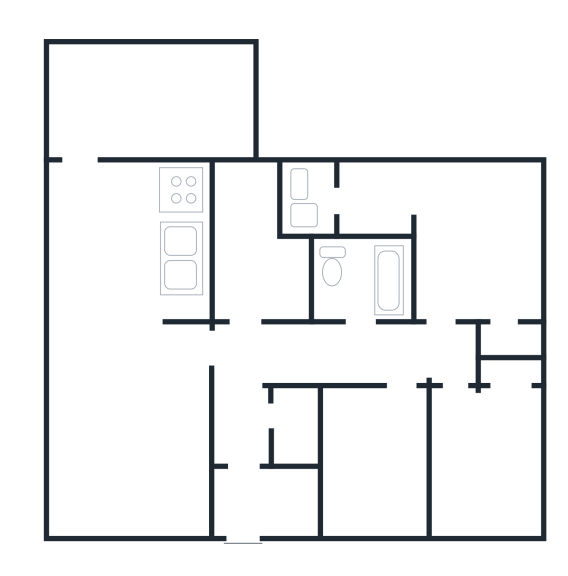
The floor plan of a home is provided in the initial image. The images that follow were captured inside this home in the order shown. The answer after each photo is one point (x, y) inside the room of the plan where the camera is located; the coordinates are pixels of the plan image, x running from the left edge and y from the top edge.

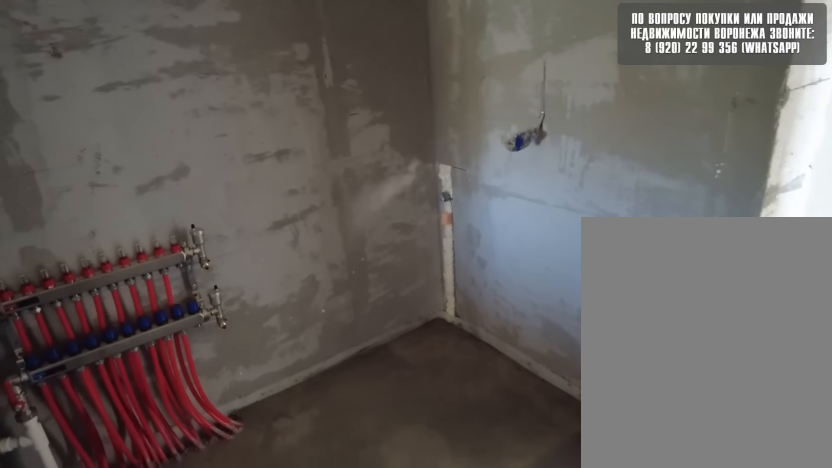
(267, 282)
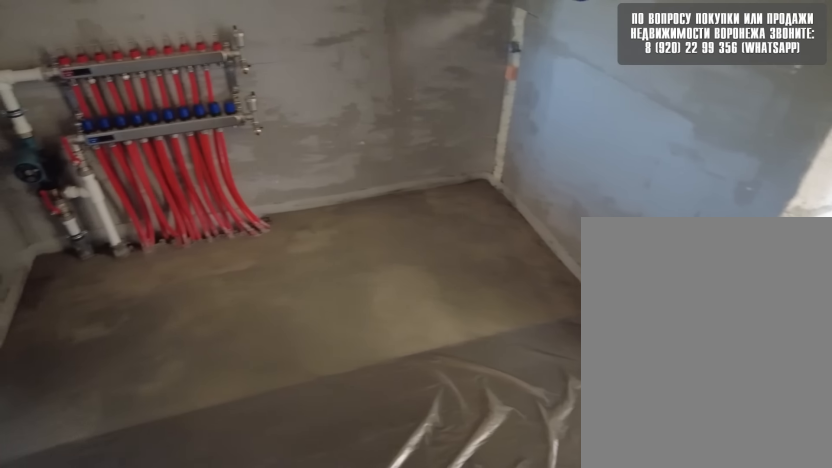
(267, 282)
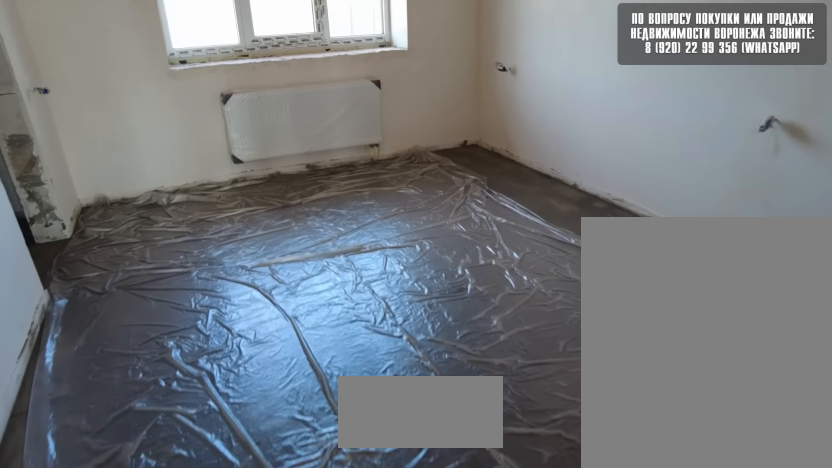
(468, 311)
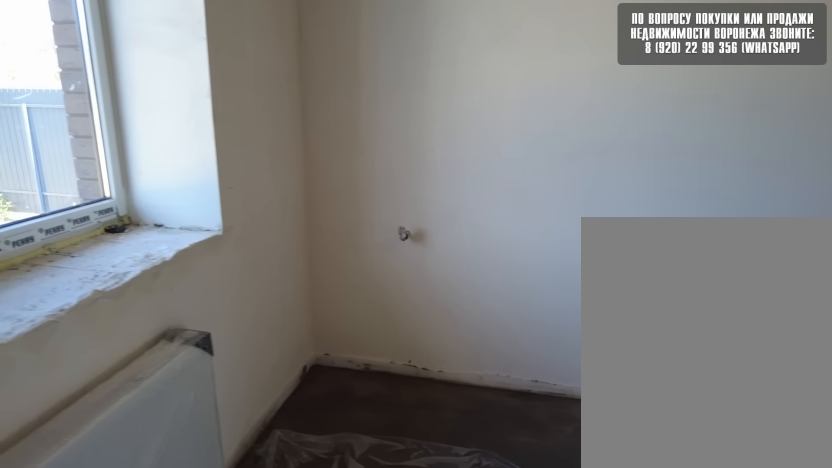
(468, 312)
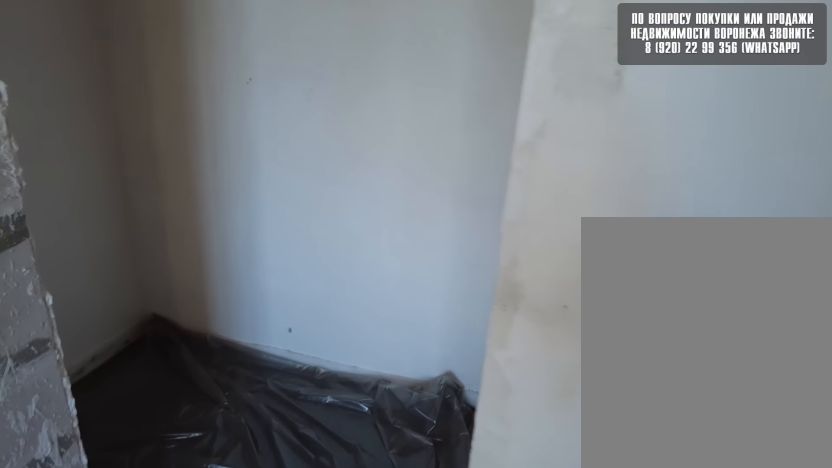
(468, 312)
